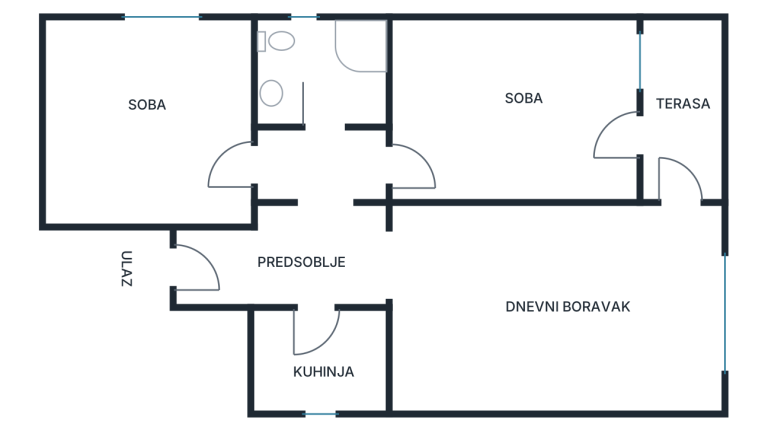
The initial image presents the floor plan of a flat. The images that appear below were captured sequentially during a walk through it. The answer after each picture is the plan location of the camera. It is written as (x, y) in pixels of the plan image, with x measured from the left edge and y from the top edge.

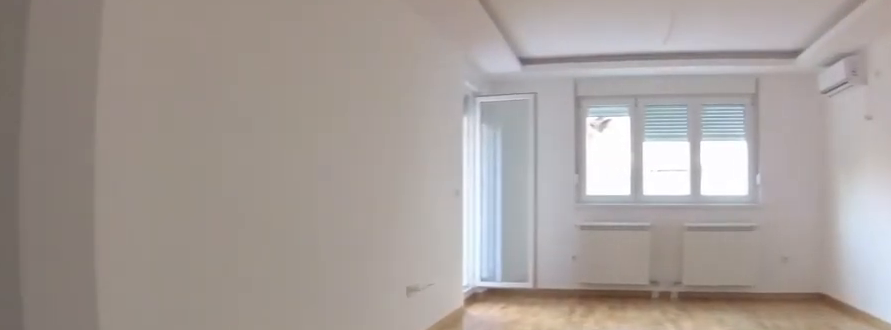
(340, 271)
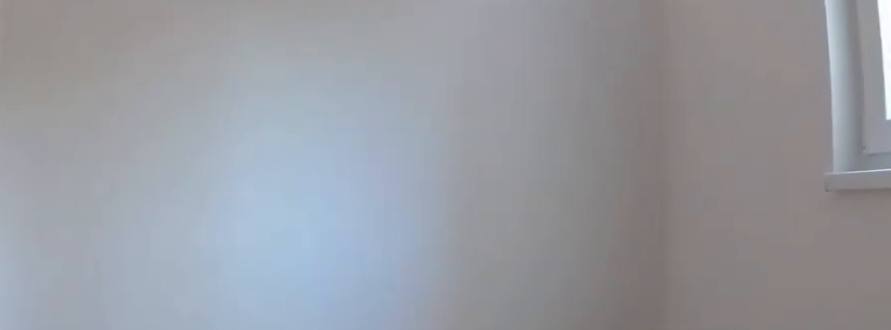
(215, 119)
